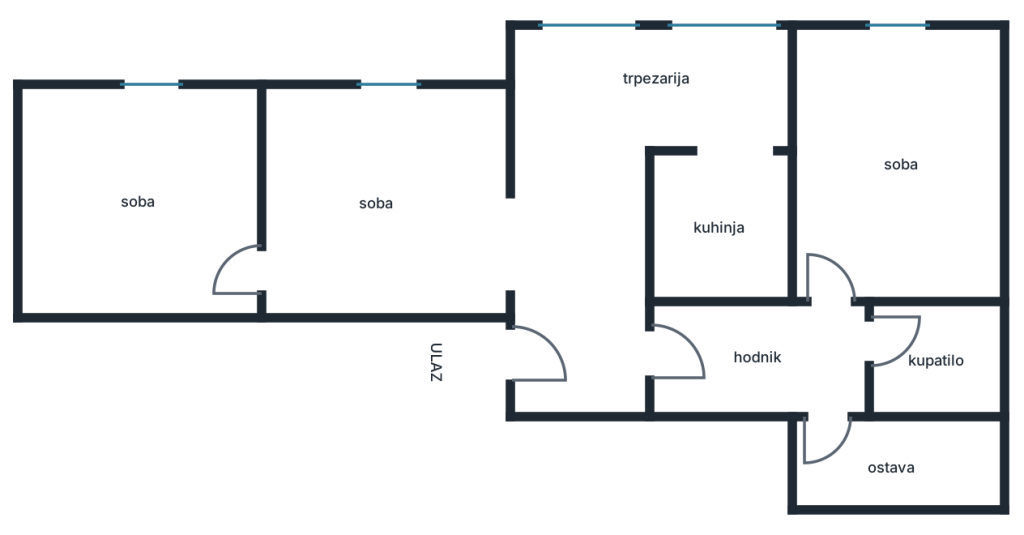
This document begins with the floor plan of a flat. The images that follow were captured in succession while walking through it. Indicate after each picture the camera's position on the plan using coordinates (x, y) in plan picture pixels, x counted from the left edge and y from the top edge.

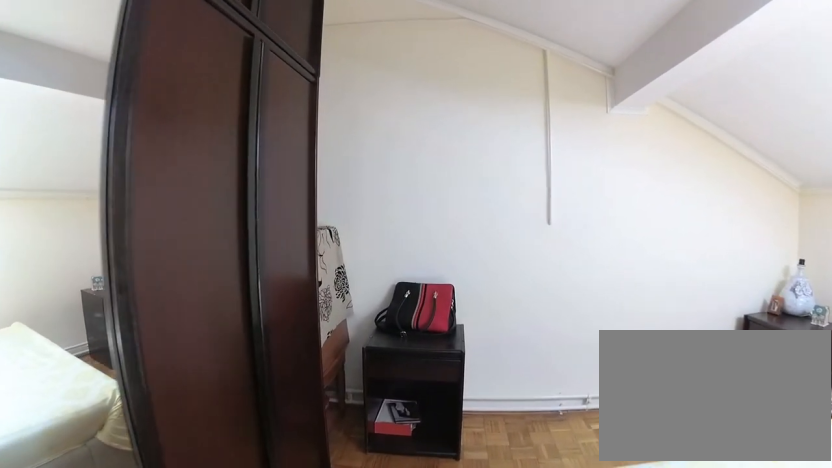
(177, 282)
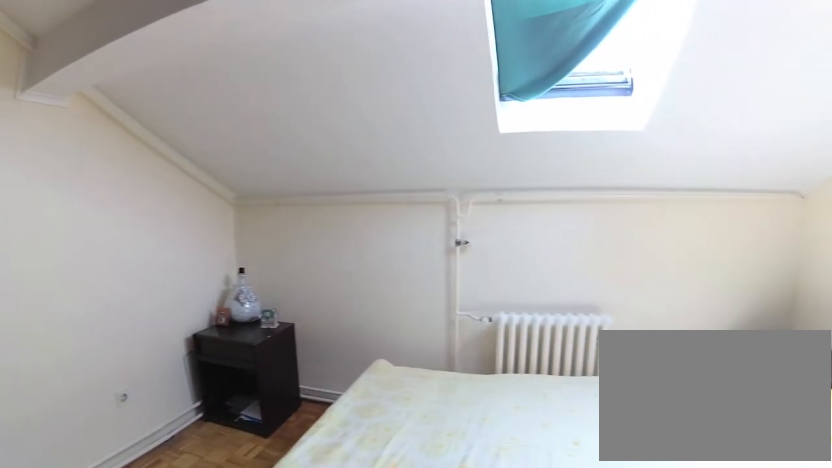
(124, 301)
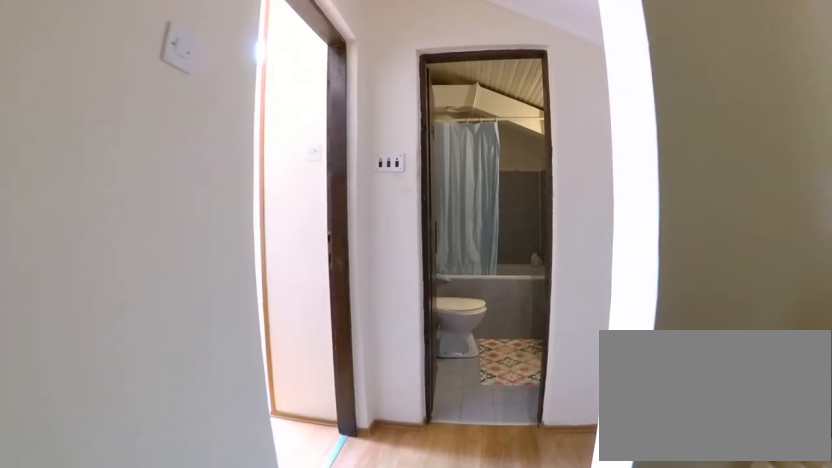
(708, 353)
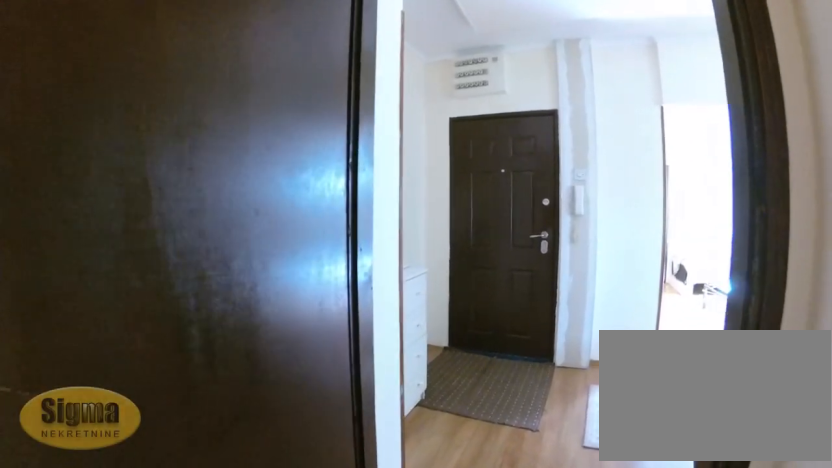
(728, 362)
